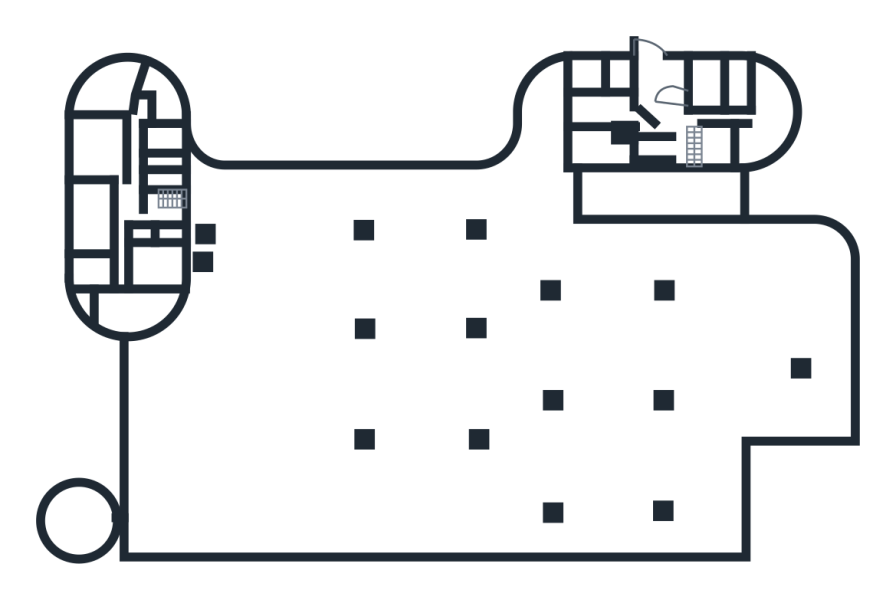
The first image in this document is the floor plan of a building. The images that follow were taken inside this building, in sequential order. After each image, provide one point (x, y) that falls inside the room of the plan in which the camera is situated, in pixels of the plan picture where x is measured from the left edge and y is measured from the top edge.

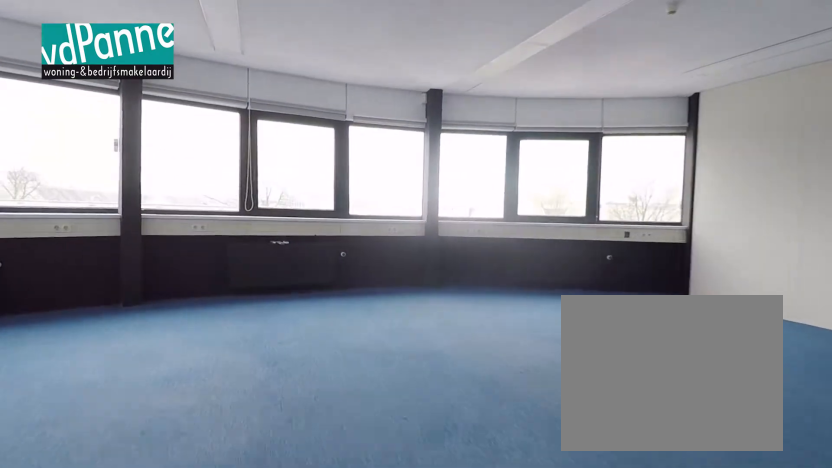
(135, 310)
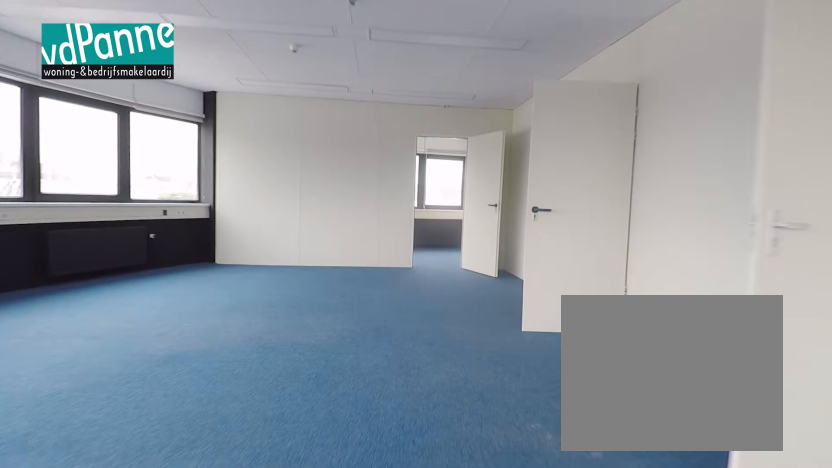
(136, 310)
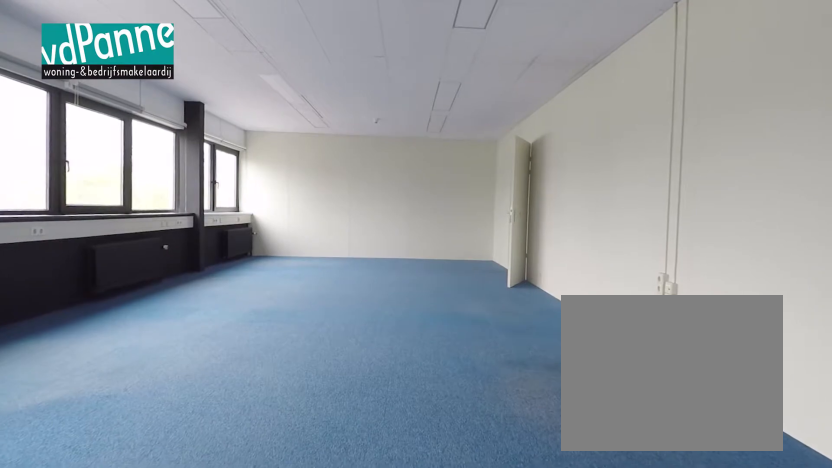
(89, 214)
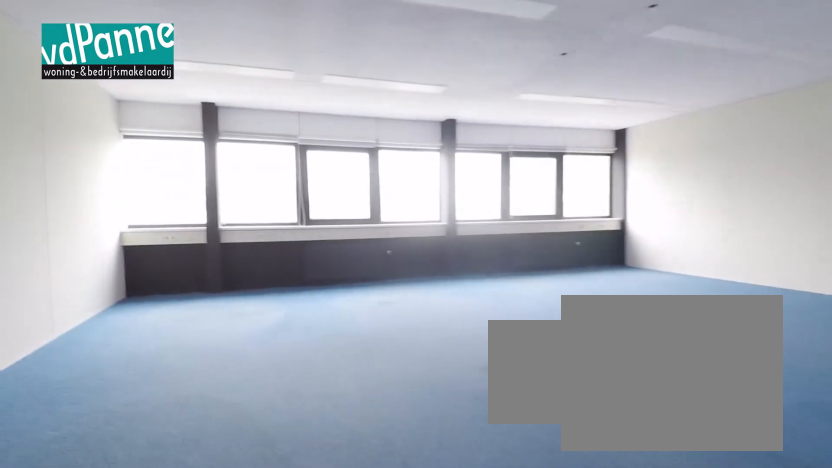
(99, 146)
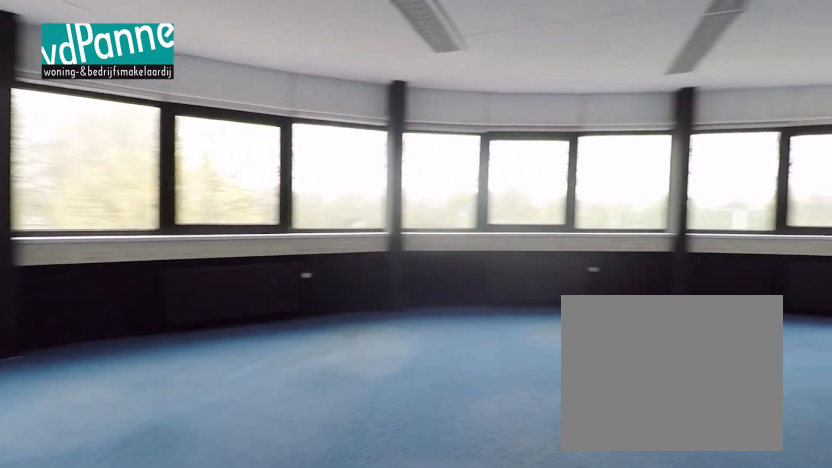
(109, 88)
